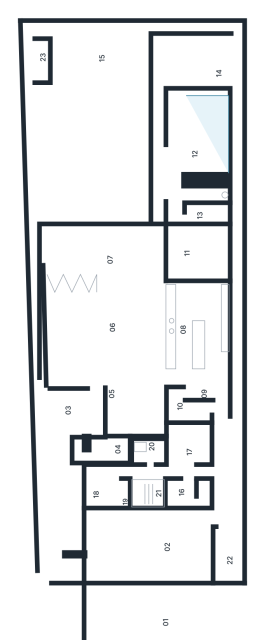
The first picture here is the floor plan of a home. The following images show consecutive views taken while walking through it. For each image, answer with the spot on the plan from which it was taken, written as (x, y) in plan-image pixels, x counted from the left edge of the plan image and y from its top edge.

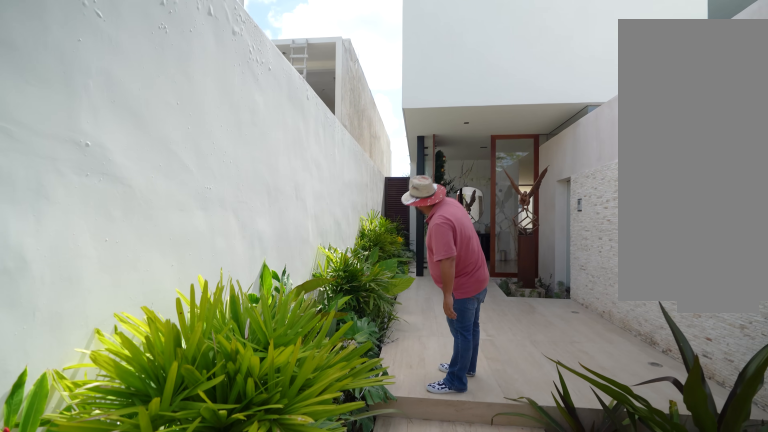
(63, 523)
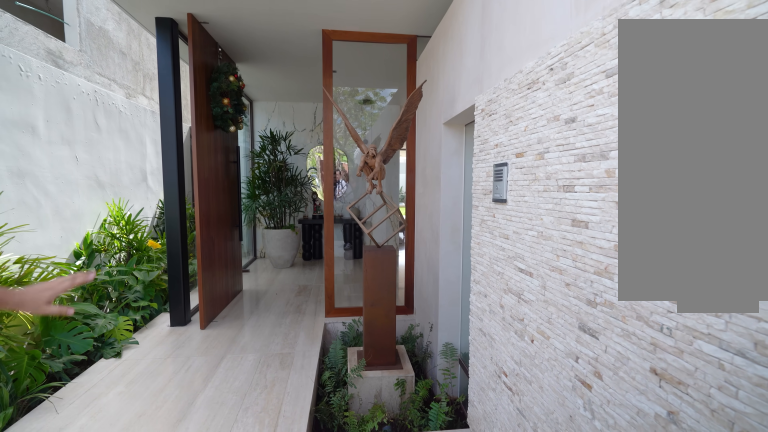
(60, 477)
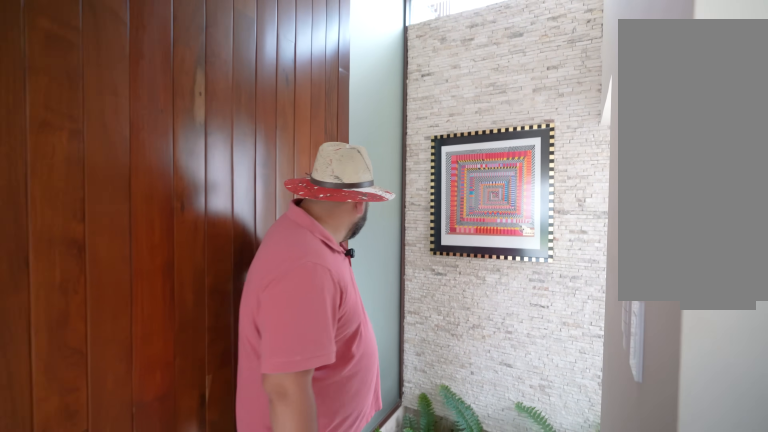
(97, 445)
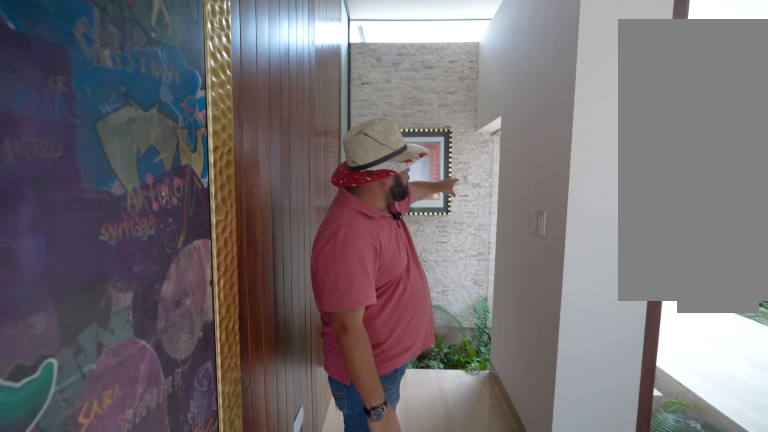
(83, 411)
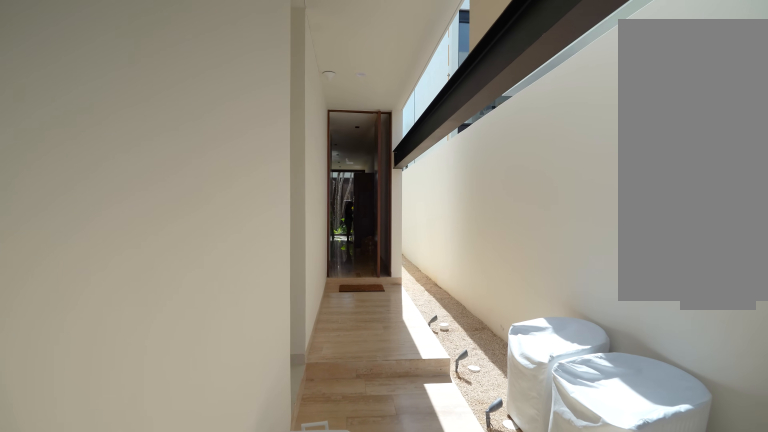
(222, 518)
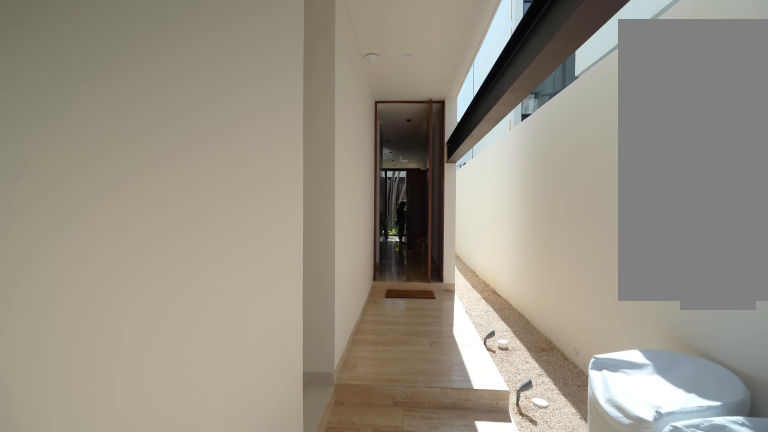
(222, 518)
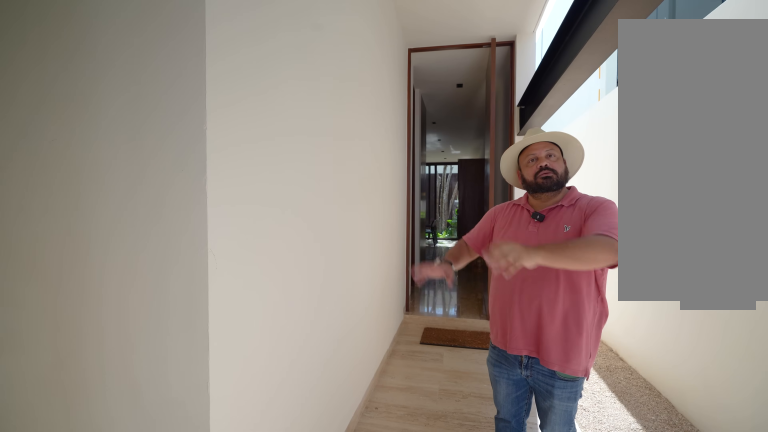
(220, 469)
